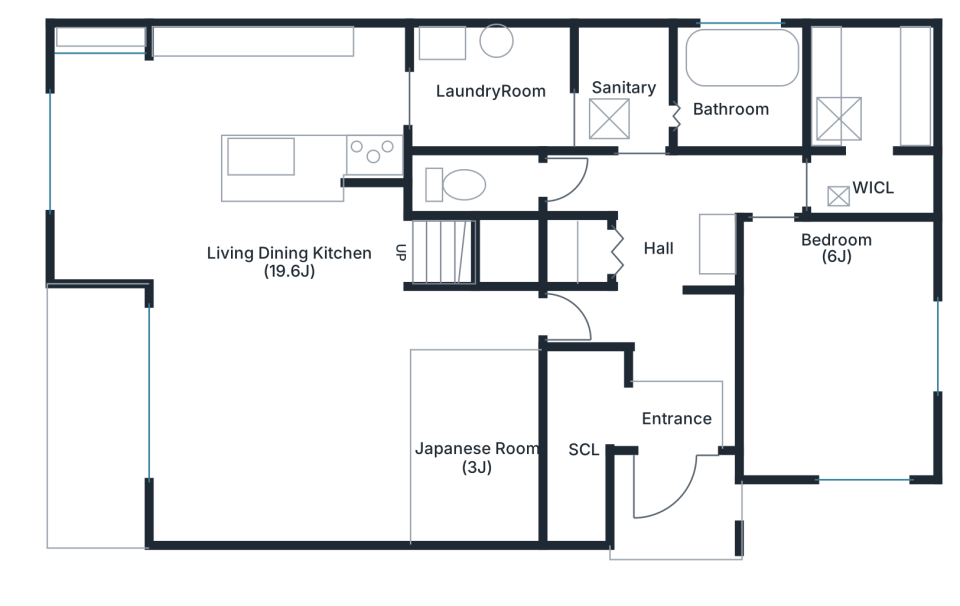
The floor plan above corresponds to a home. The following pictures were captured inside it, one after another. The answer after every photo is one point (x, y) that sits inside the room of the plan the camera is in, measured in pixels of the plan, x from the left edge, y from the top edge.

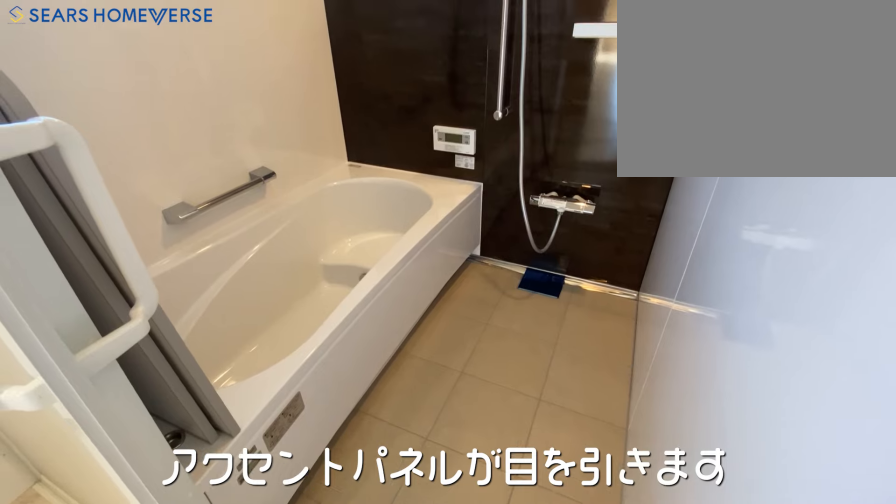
(745, 95)
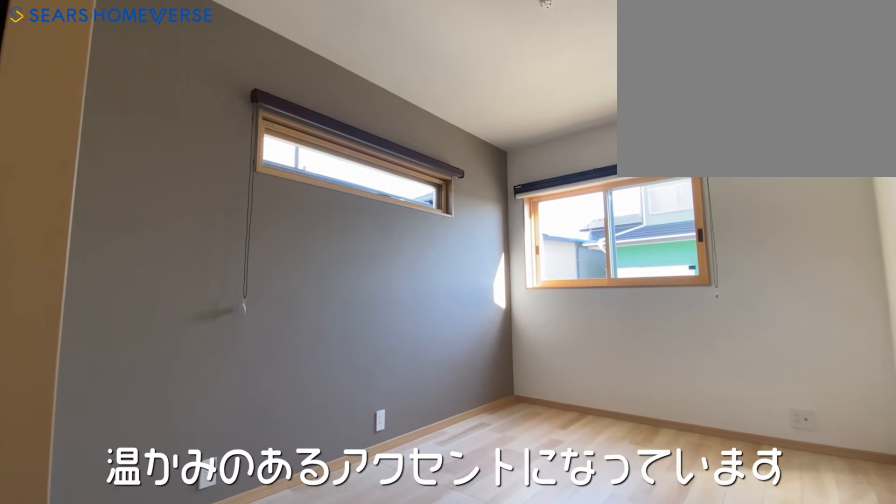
(842, 350)
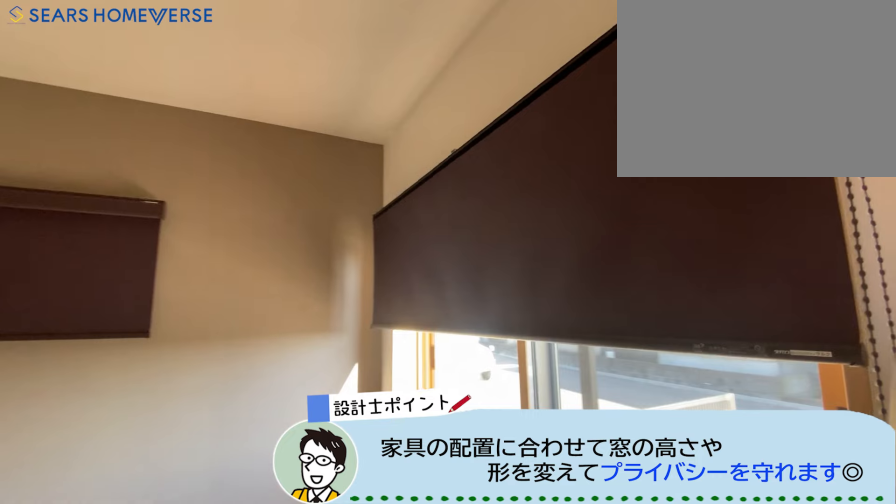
(842, 350)
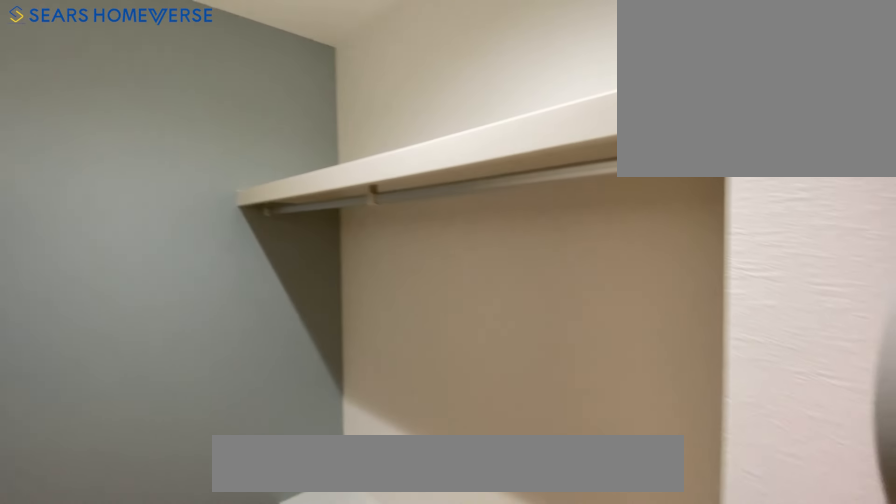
(872, 105)
